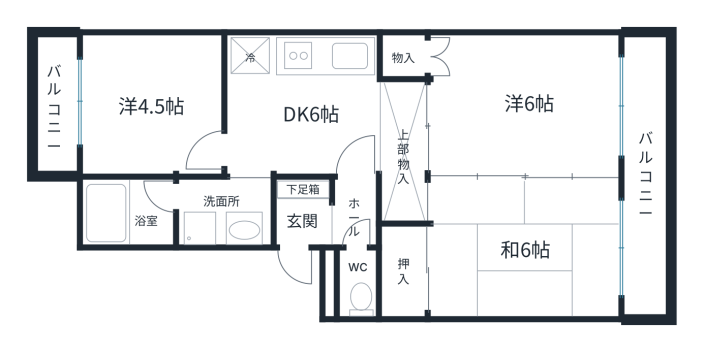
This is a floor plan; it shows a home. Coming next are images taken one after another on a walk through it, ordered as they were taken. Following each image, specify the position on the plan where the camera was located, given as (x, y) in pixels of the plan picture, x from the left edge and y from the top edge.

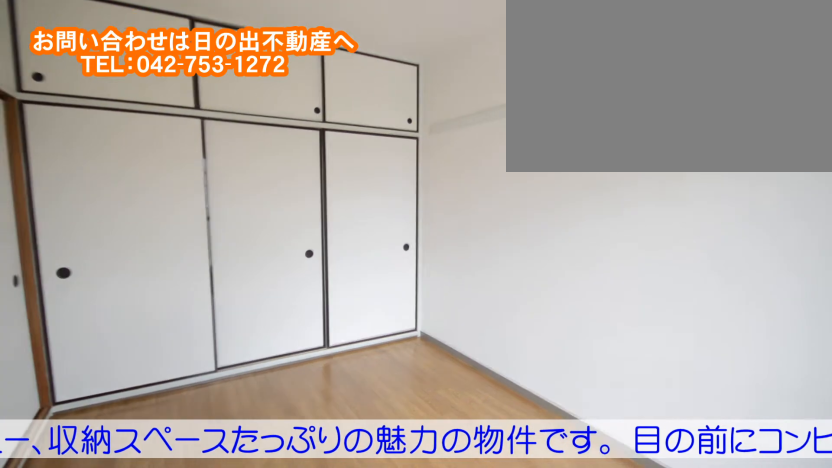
(578, 126)
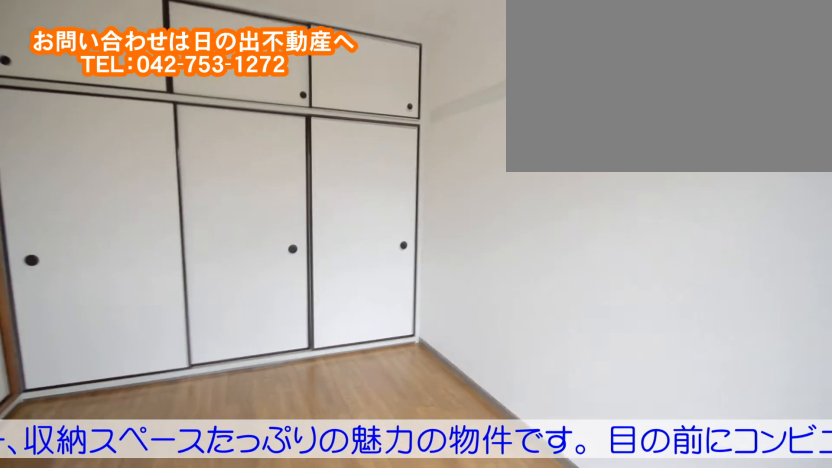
(584, 132)
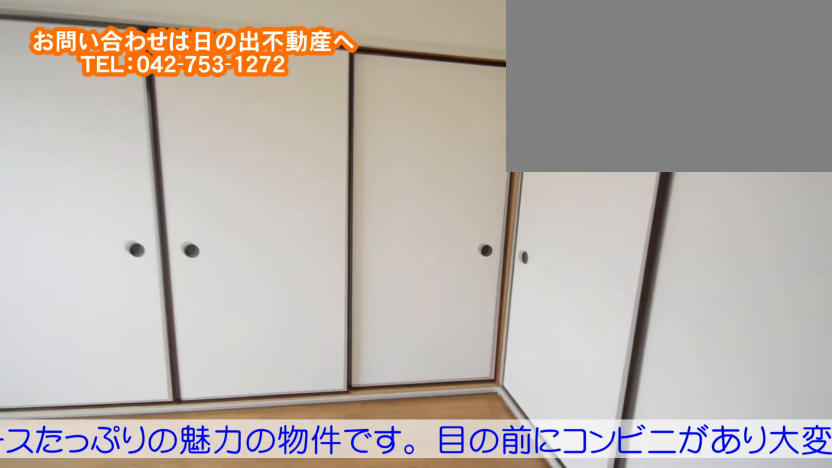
(584, 134)
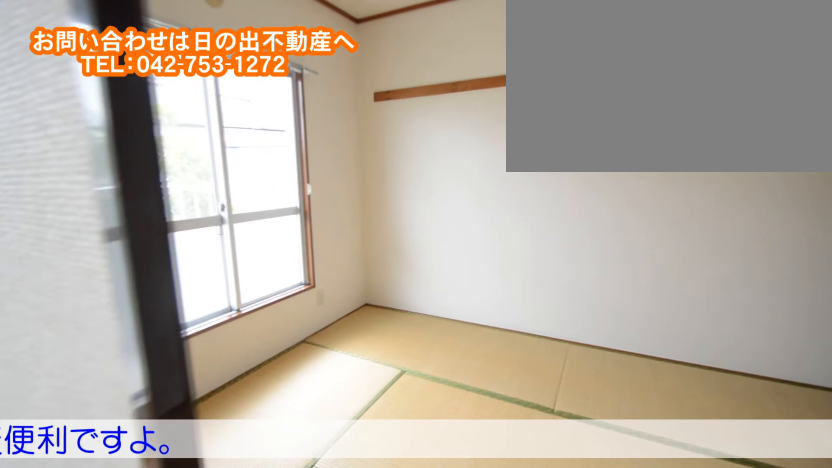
(584, 128)
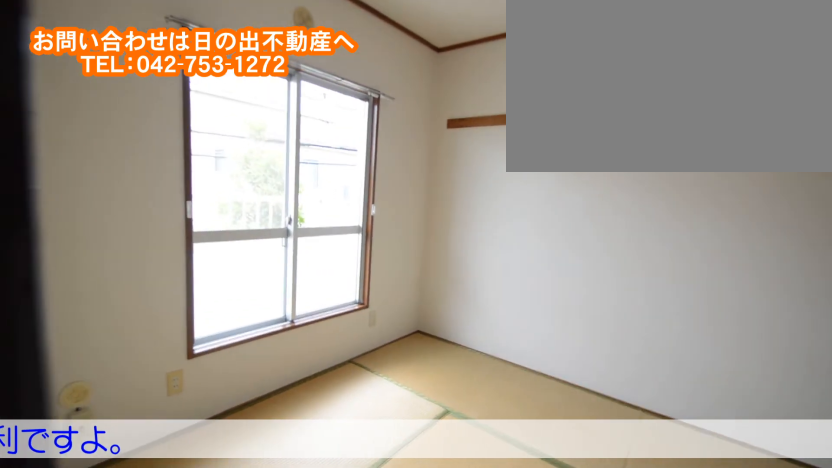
(574, 129)
